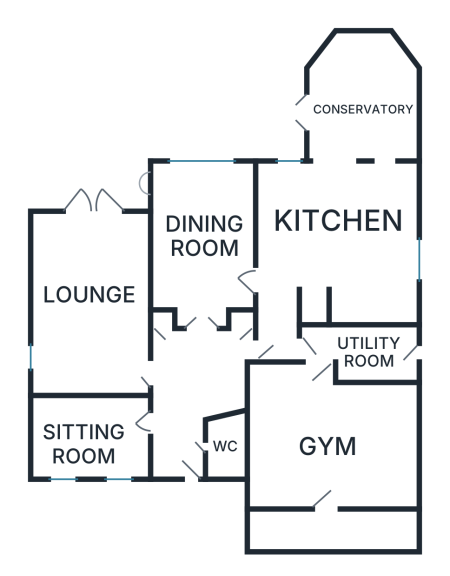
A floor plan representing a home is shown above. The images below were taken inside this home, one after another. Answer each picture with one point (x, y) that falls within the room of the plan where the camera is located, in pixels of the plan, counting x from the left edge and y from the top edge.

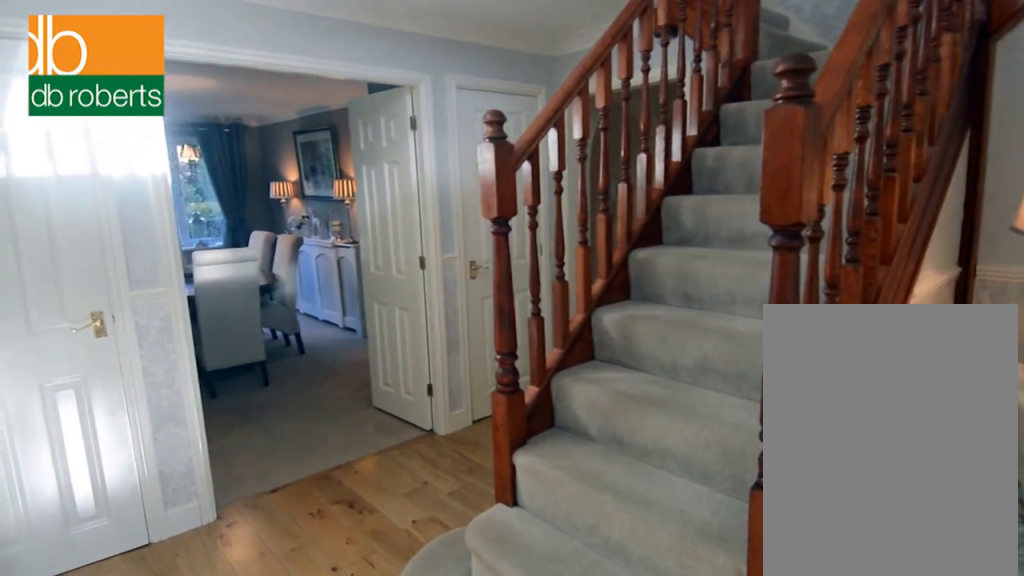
(199, 398)
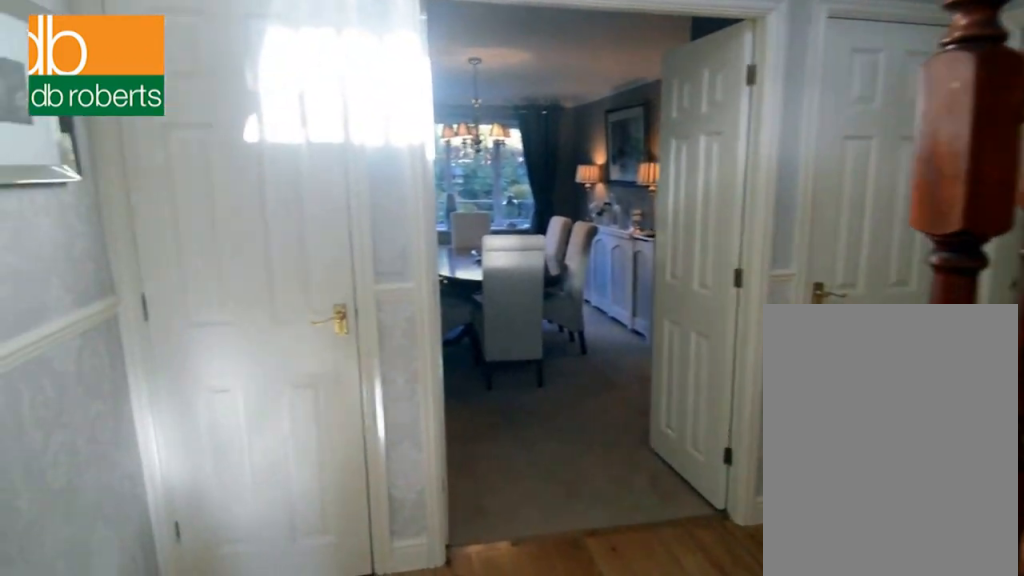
(199, 398)
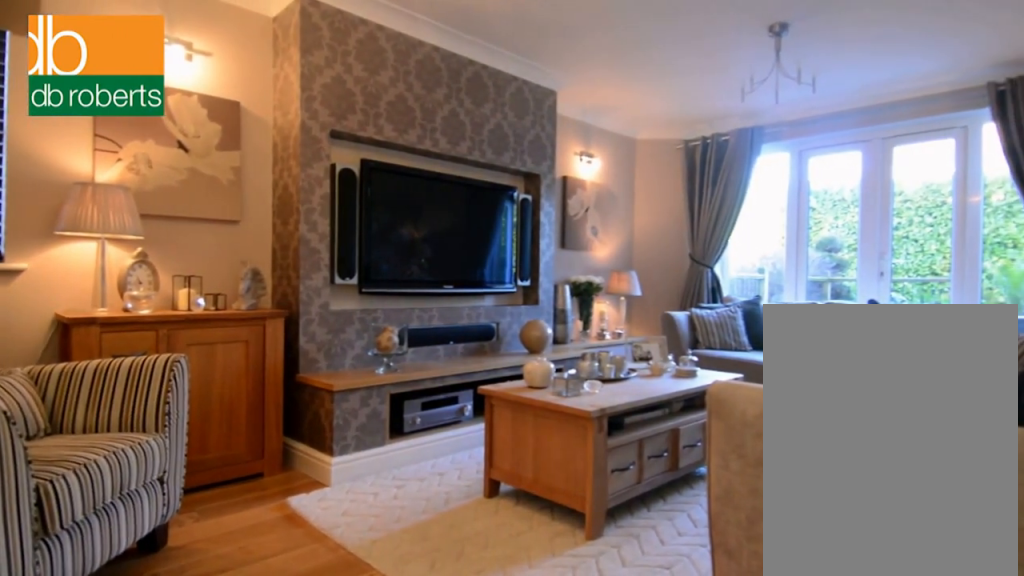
(89, 303)
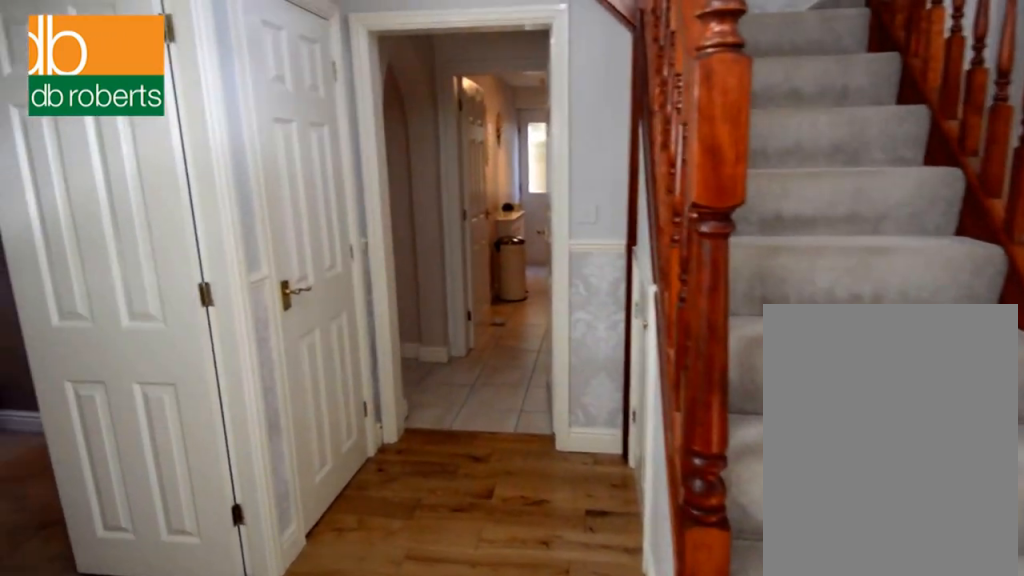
(199, 398)
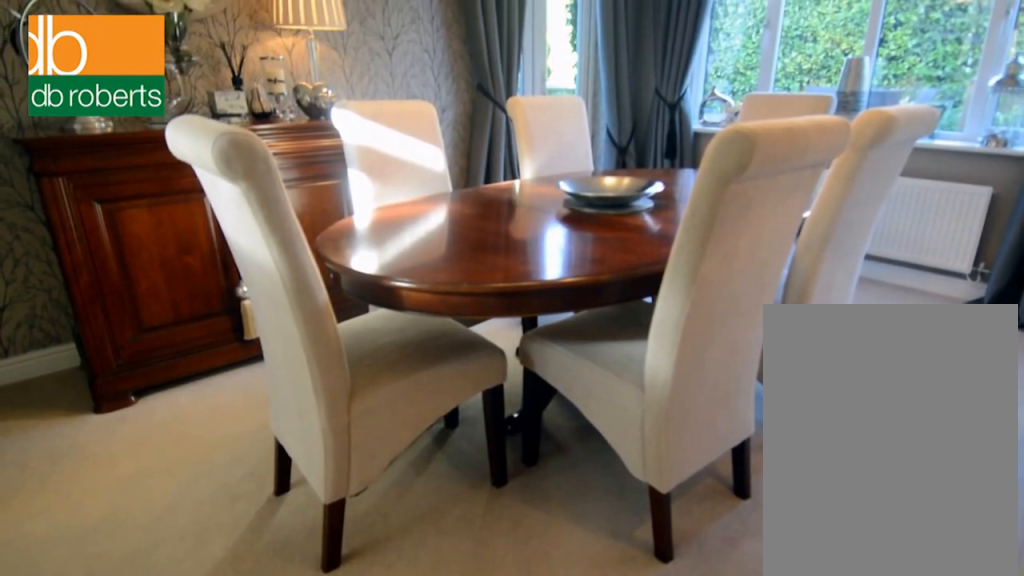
(202, 239)
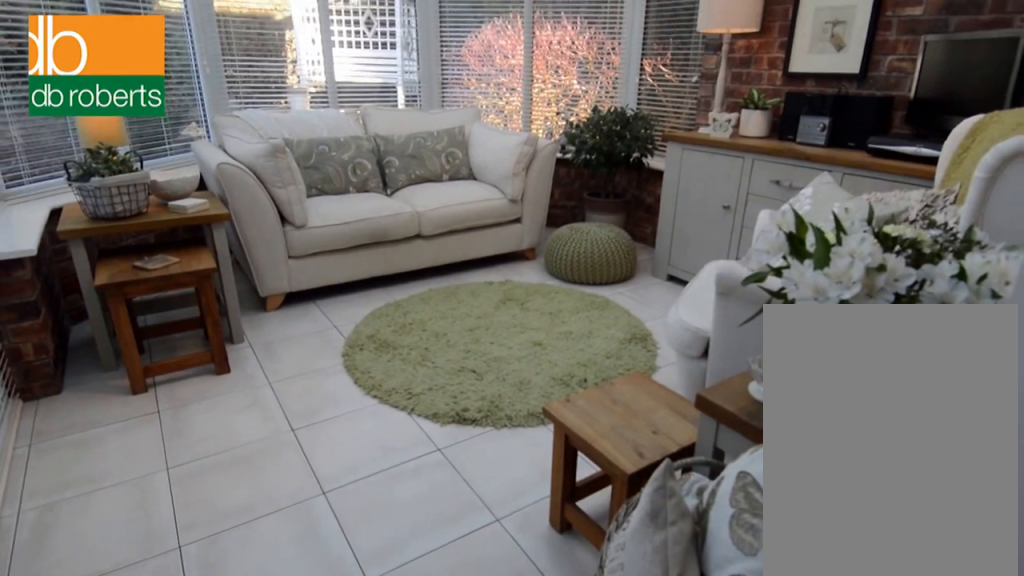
(361, 98)
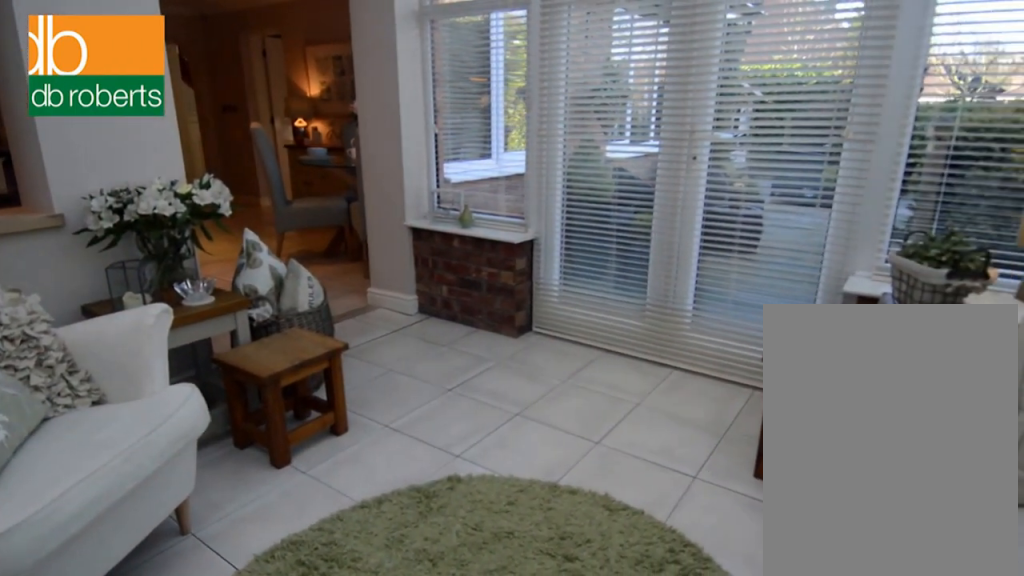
(361, 98)
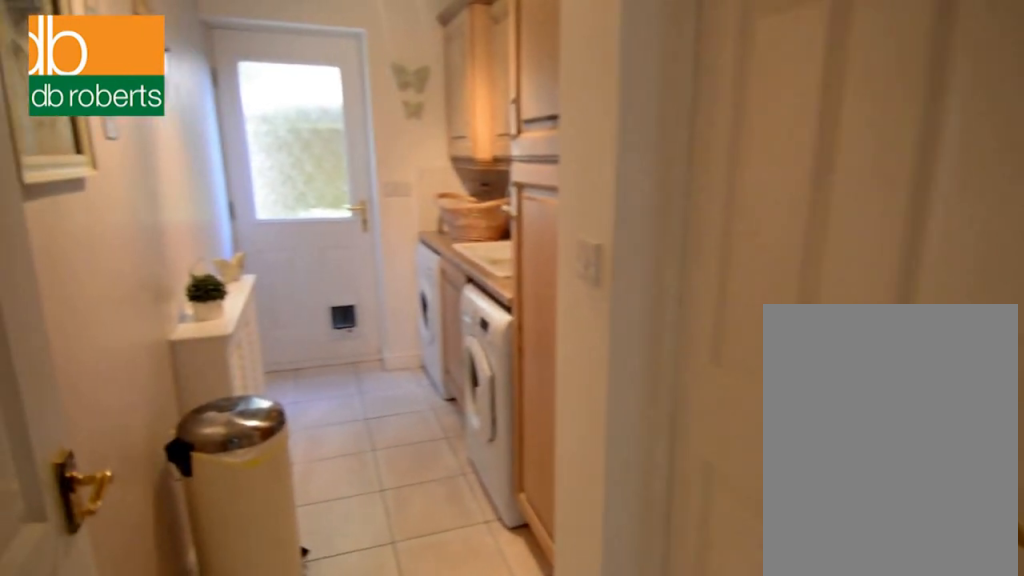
(363, 351)
